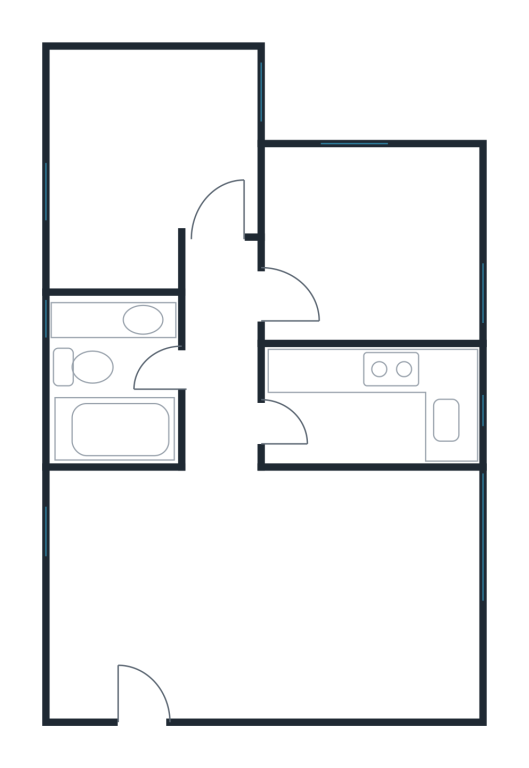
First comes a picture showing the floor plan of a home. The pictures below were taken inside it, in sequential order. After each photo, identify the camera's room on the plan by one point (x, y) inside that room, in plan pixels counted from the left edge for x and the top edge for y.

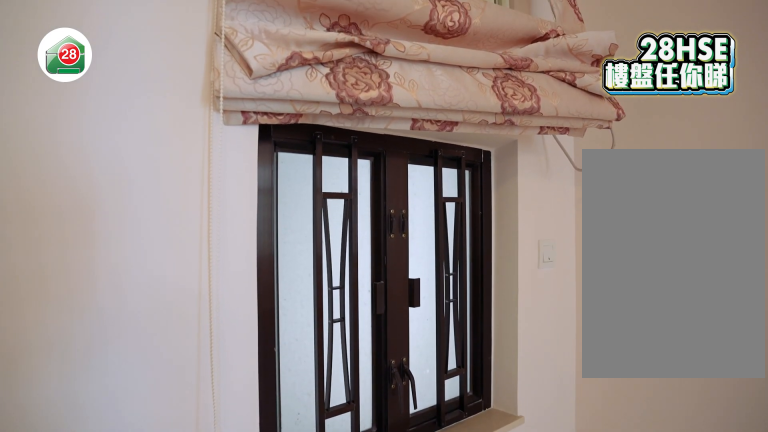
(233, 592)
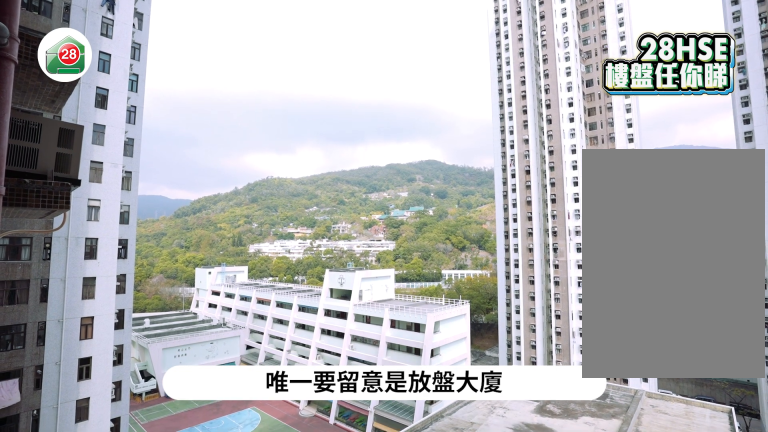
(233, 592)
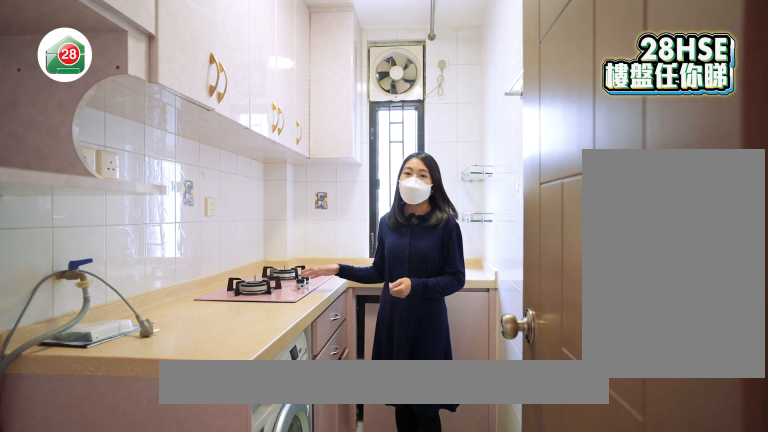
(332, 404)
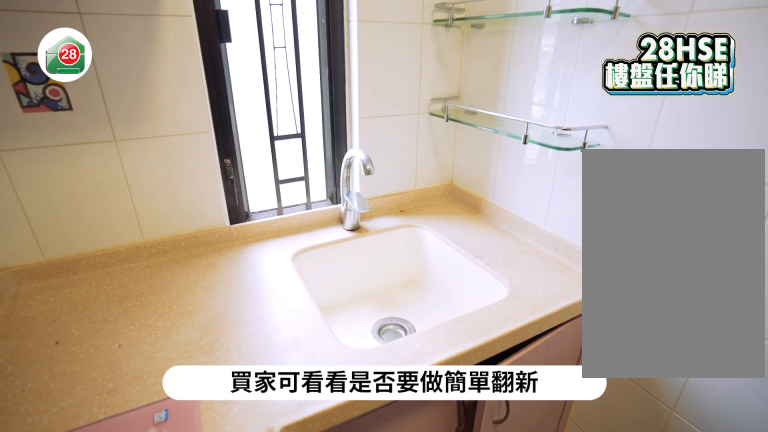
(332, 405)
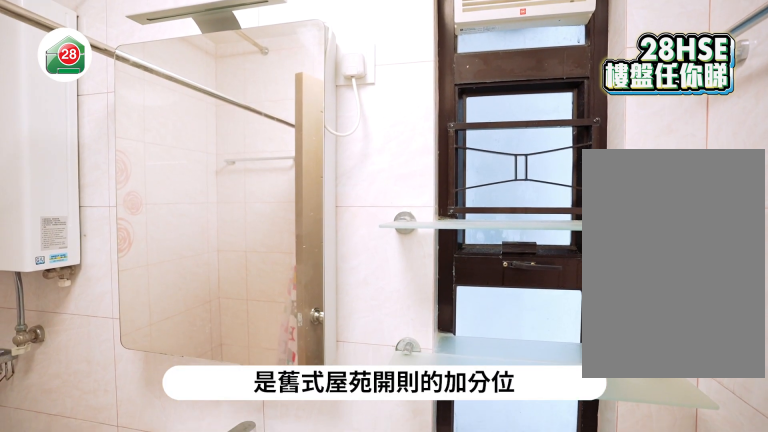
(132, 386)
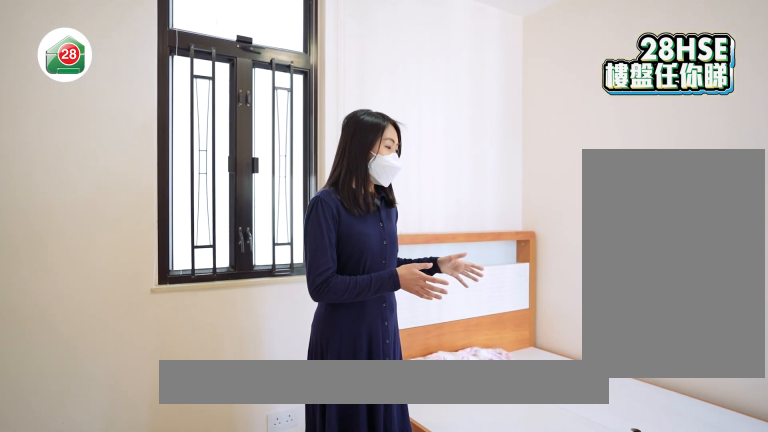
(132, 149)
